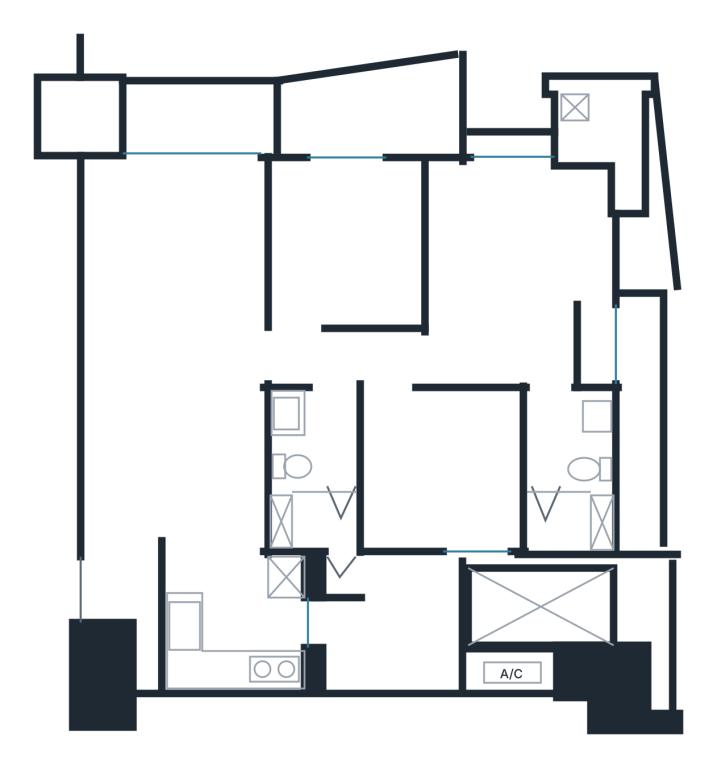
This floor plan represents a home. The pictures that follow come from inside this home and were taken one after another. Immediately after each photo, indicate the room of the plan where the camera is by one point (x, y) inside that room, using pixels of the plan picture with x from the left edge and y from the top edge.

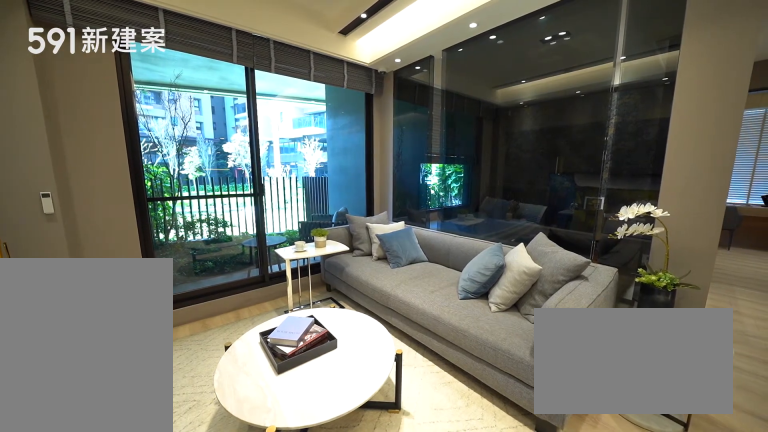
(179, 255)
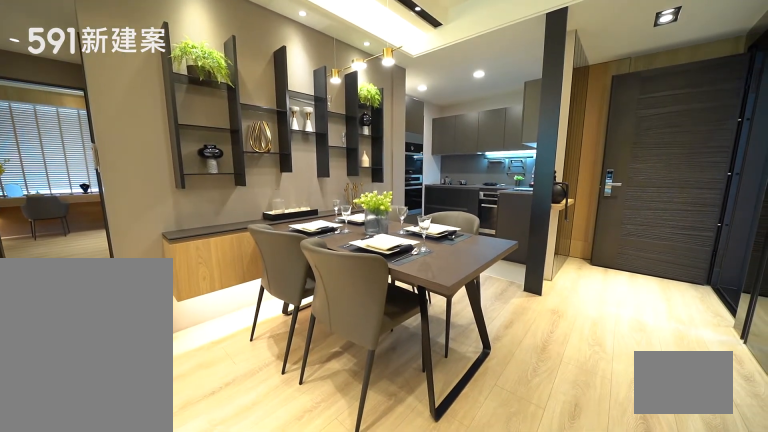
(177, 435)
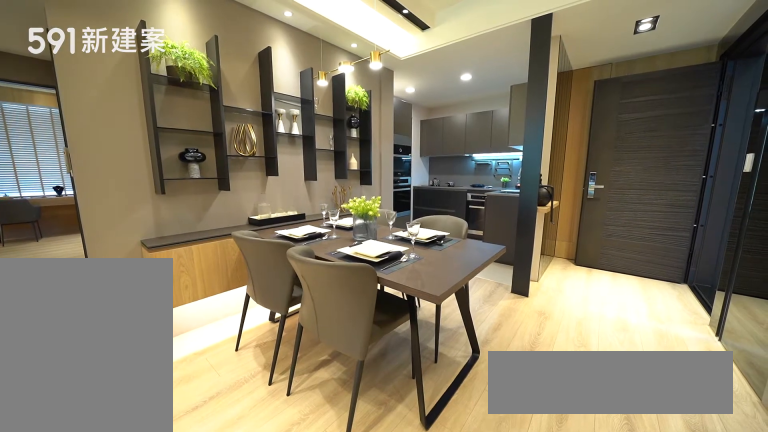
(177, 435)
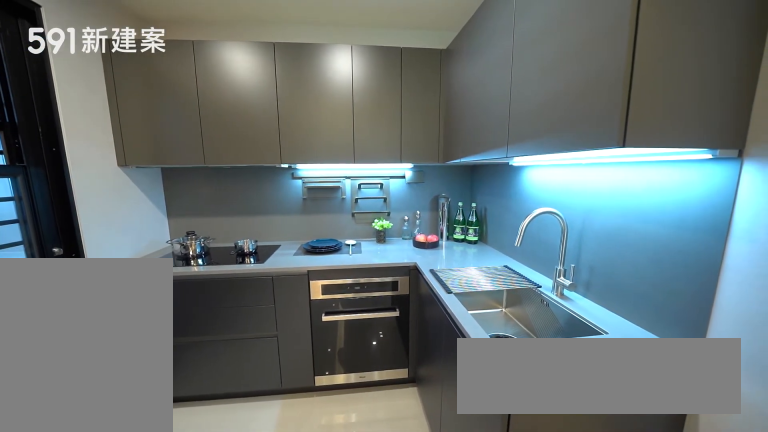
(234, 623)
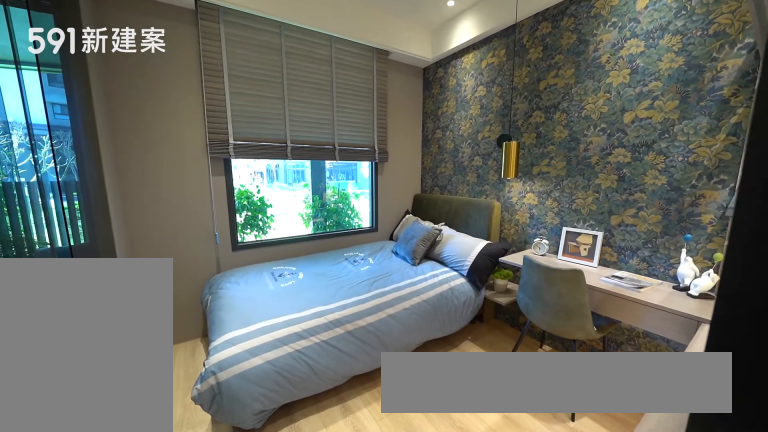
(348, 239)
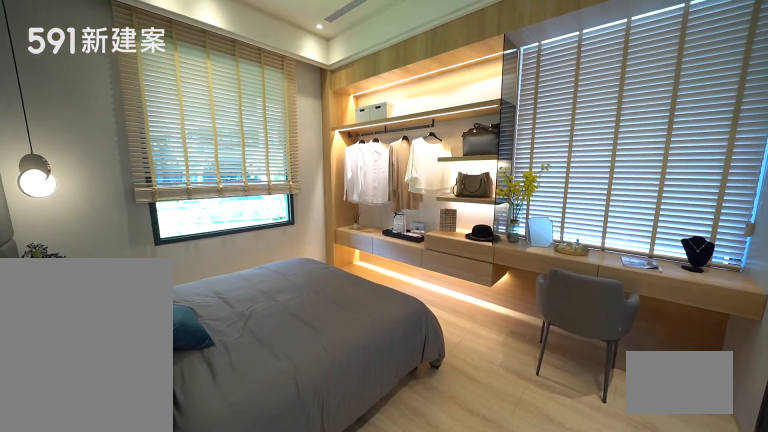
(525, 271)
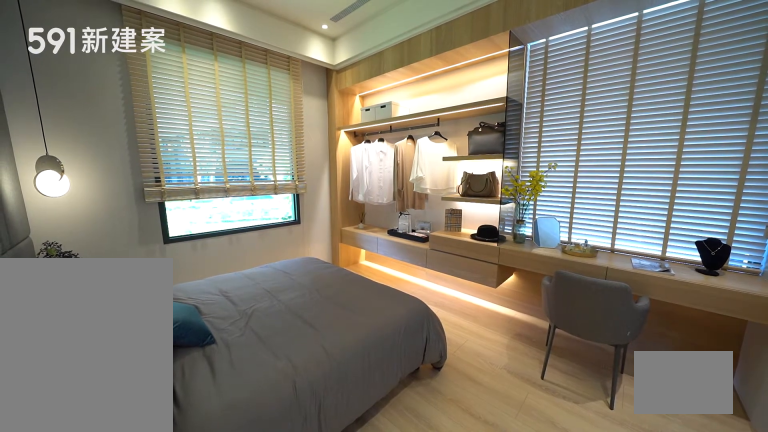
(525, 271)
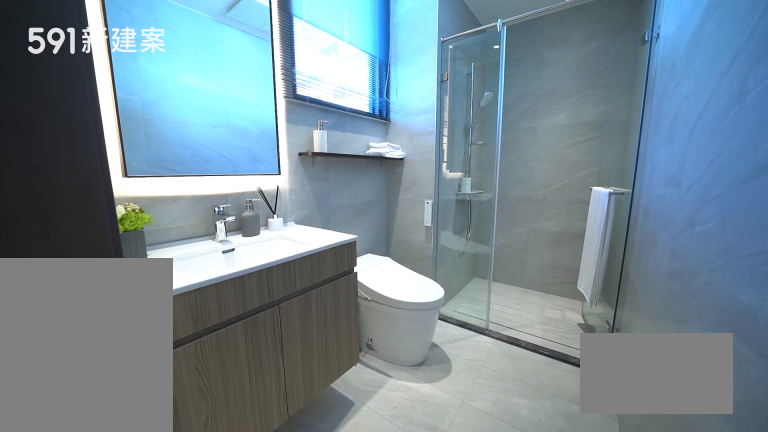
(570, 481)
